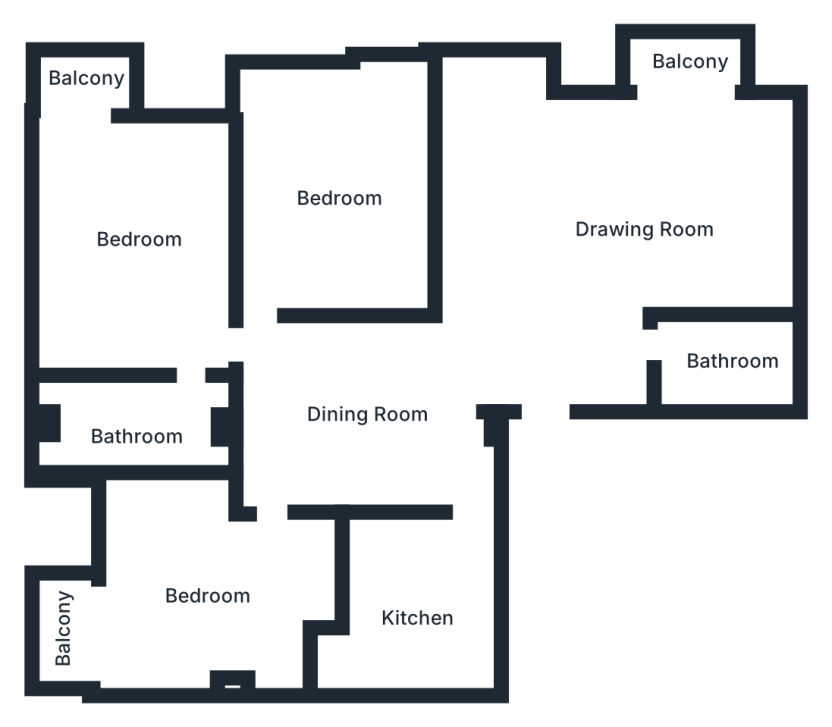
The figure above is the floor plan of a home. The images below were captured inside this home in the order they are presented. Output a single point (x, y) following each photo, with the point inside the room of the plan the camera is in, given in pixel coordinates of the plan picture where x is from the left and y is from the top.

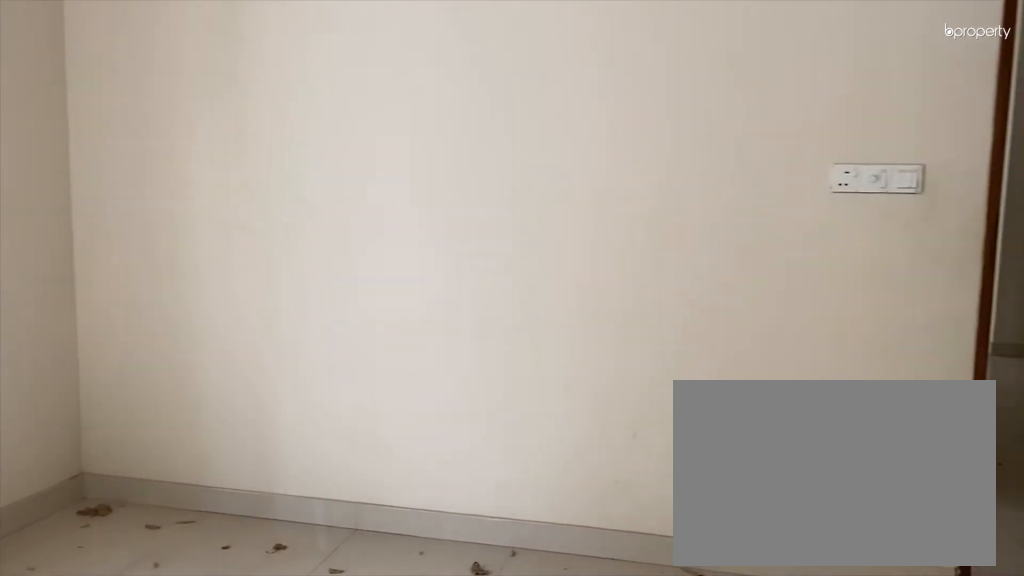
(146, 242)
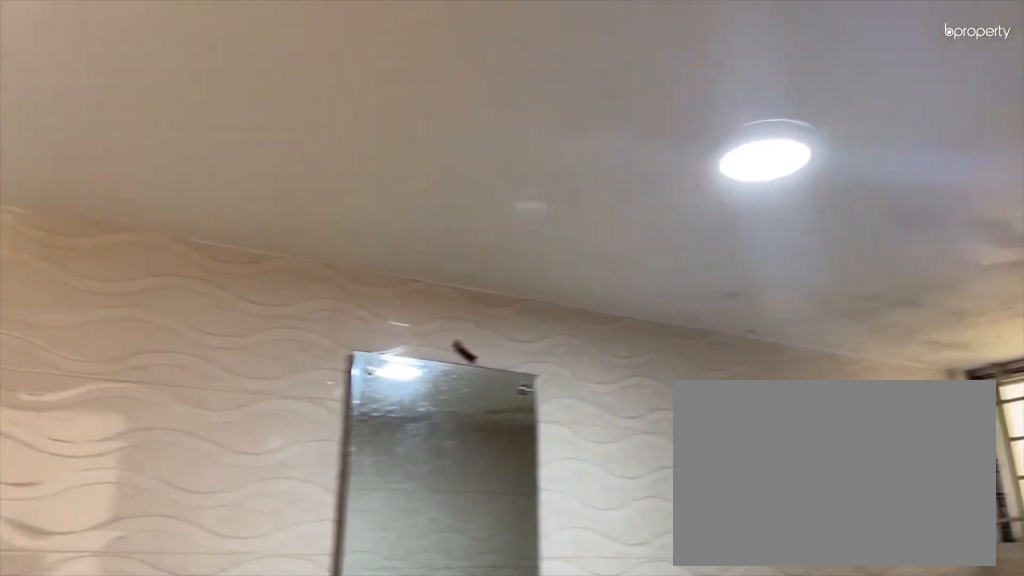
(139, 431)
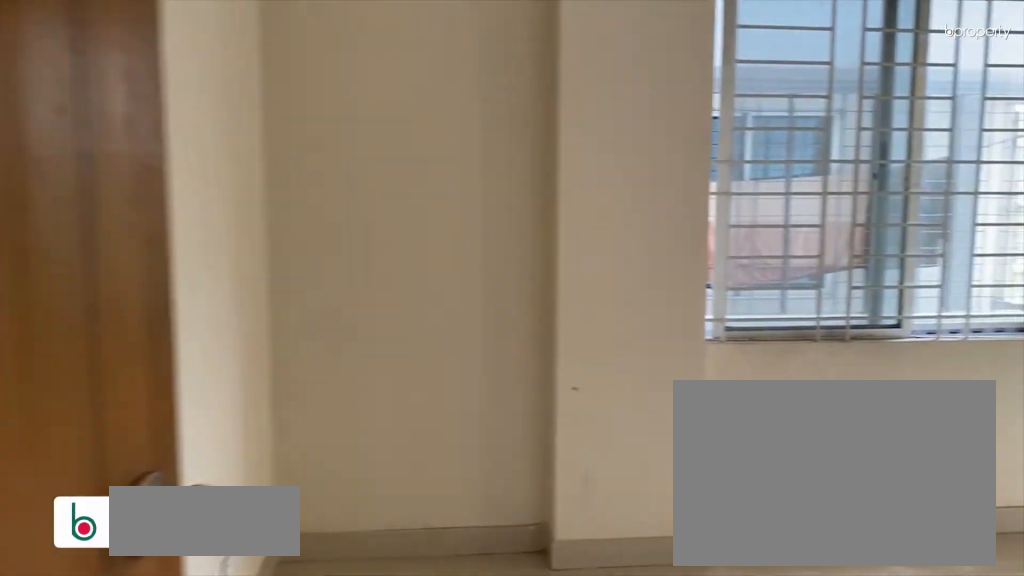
(215, 593)
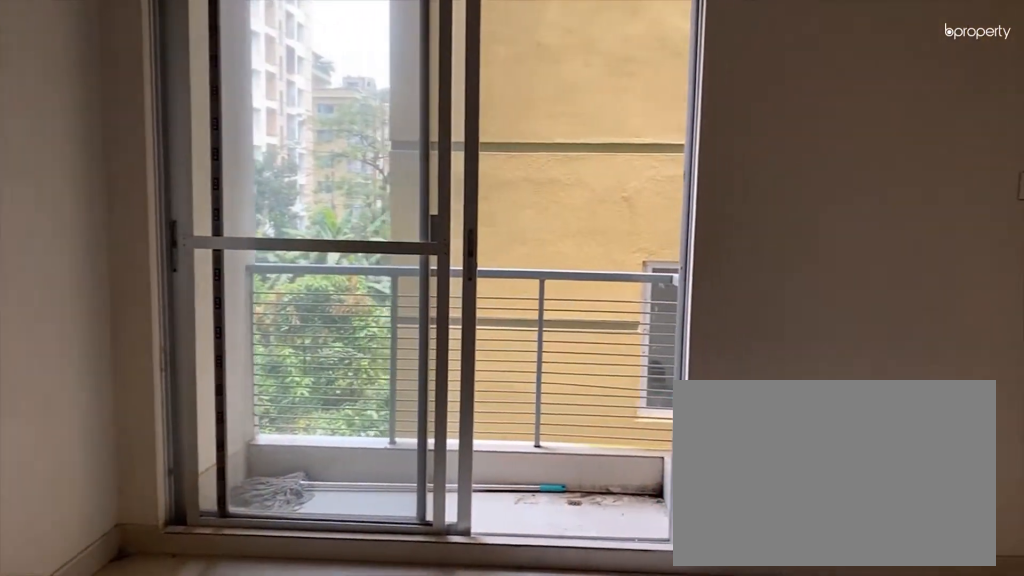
(215, 593)
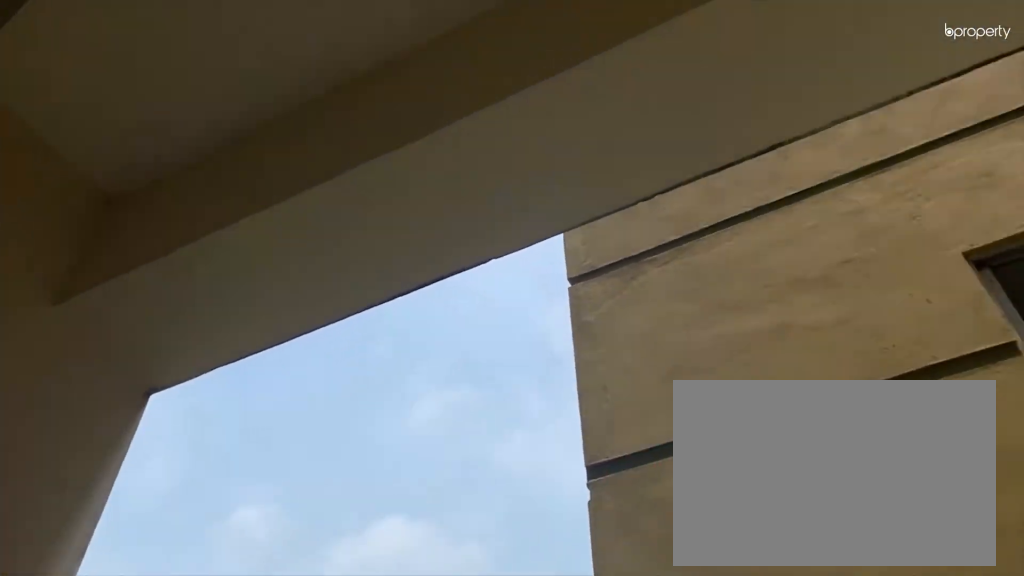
(66, 635)
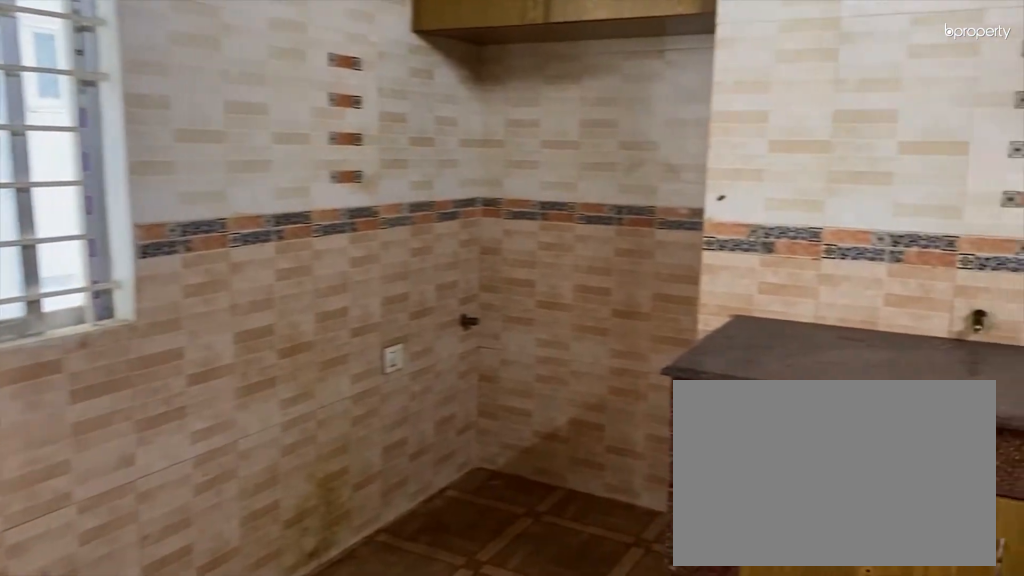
(419, 614)
